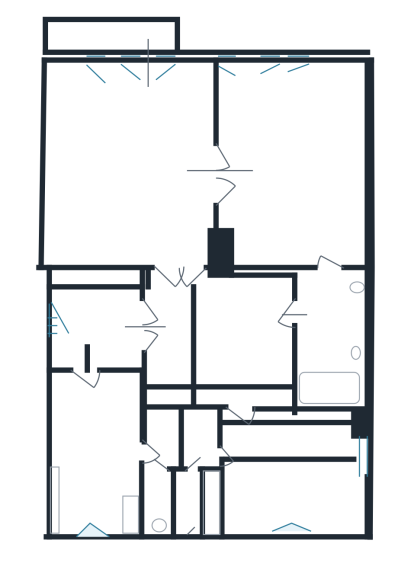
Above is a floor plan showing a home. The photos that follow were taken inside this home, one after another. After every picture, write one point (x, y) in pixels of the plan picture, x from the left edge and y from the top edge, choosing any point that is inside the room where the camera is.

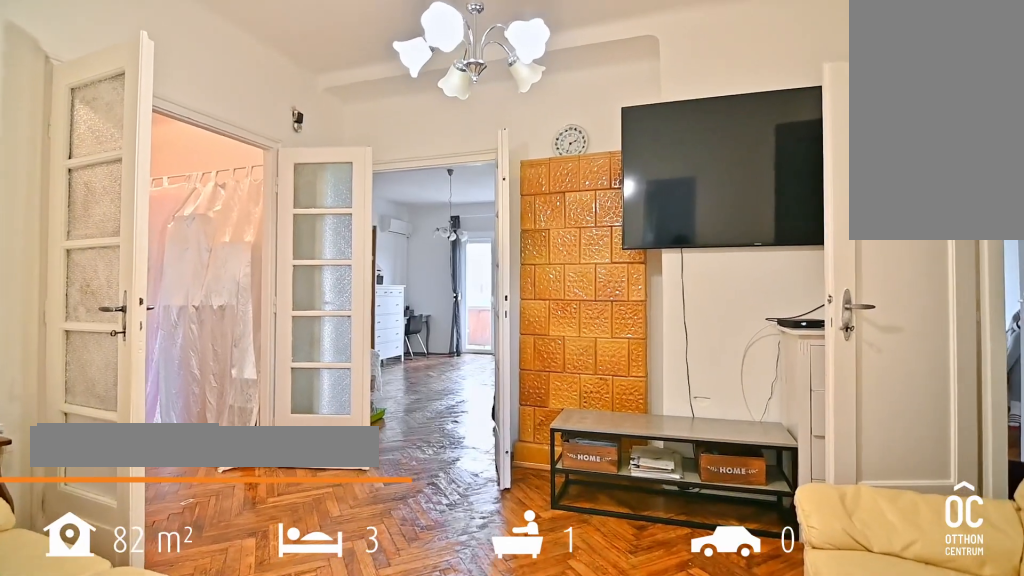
(218, 331)
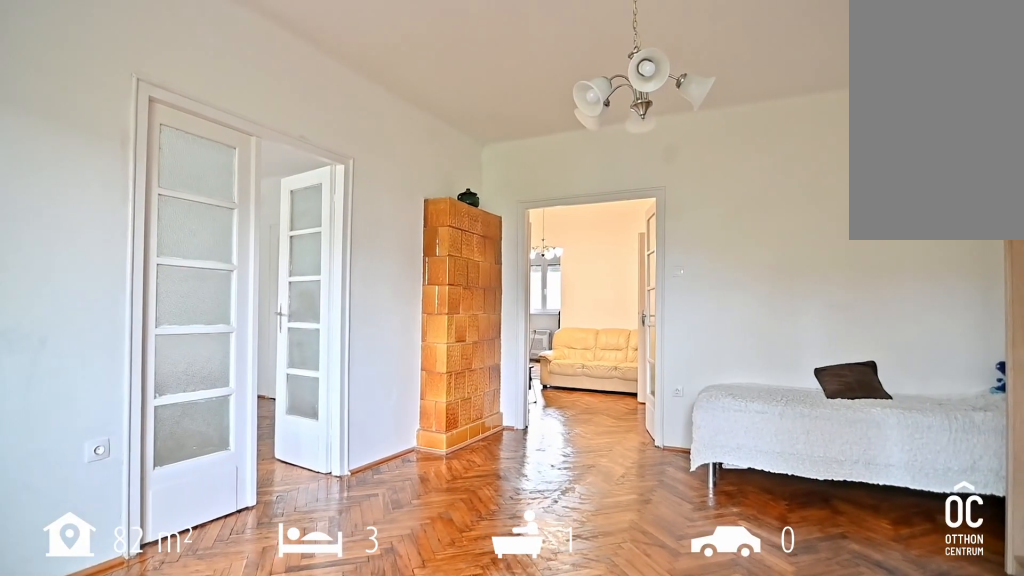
(123, 167)
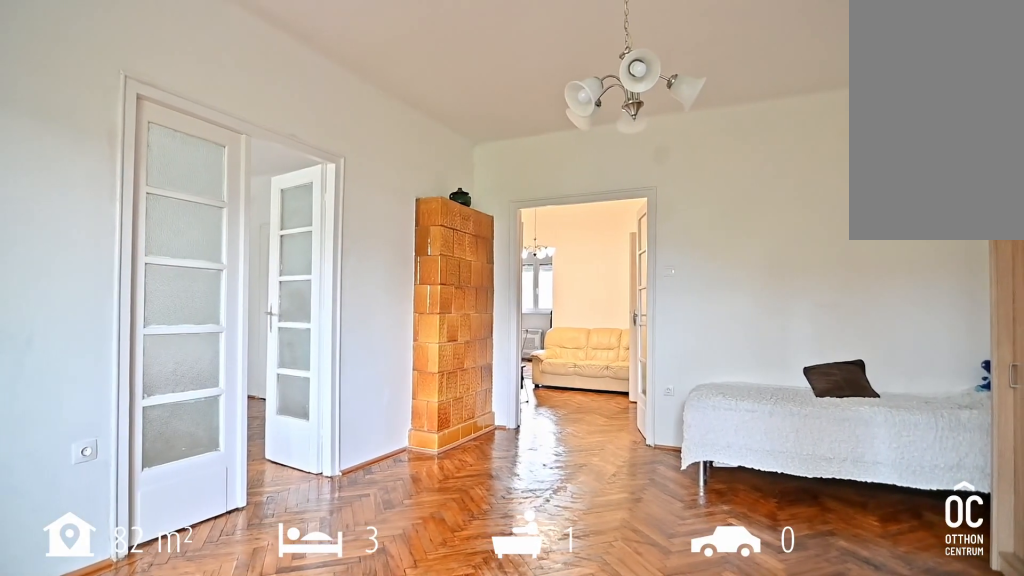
(123, 167)
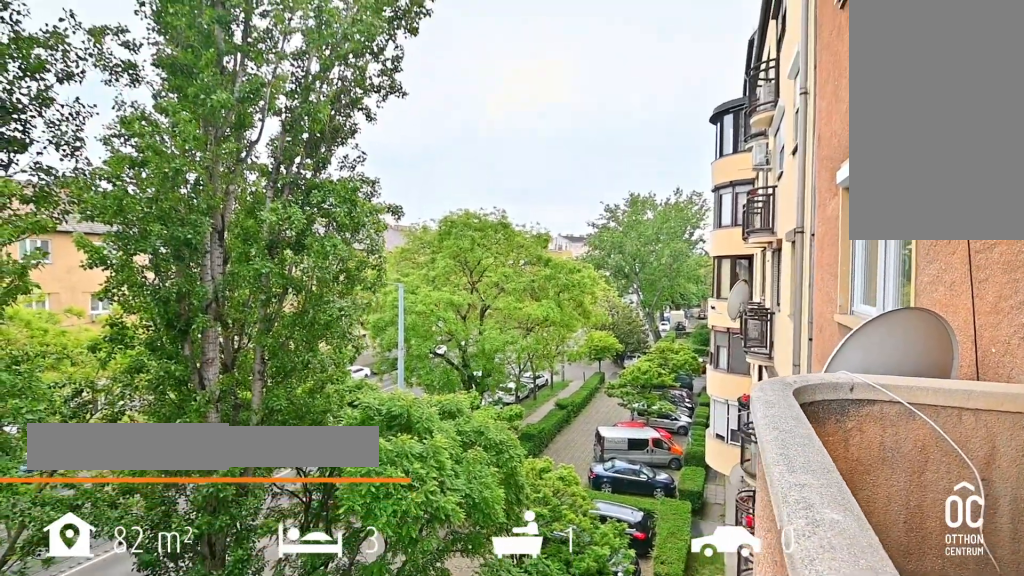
(112, 36)
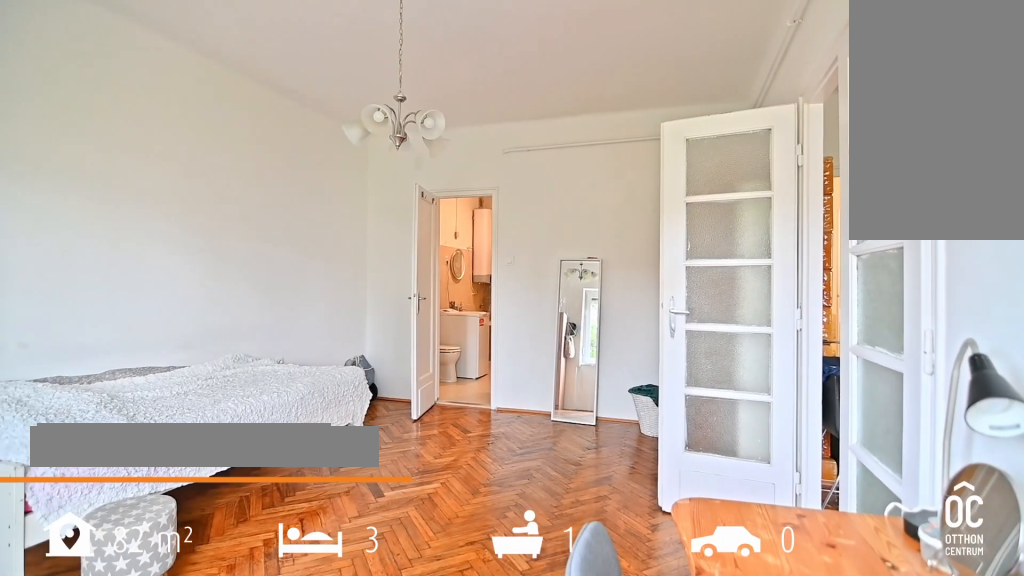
(288, 169)
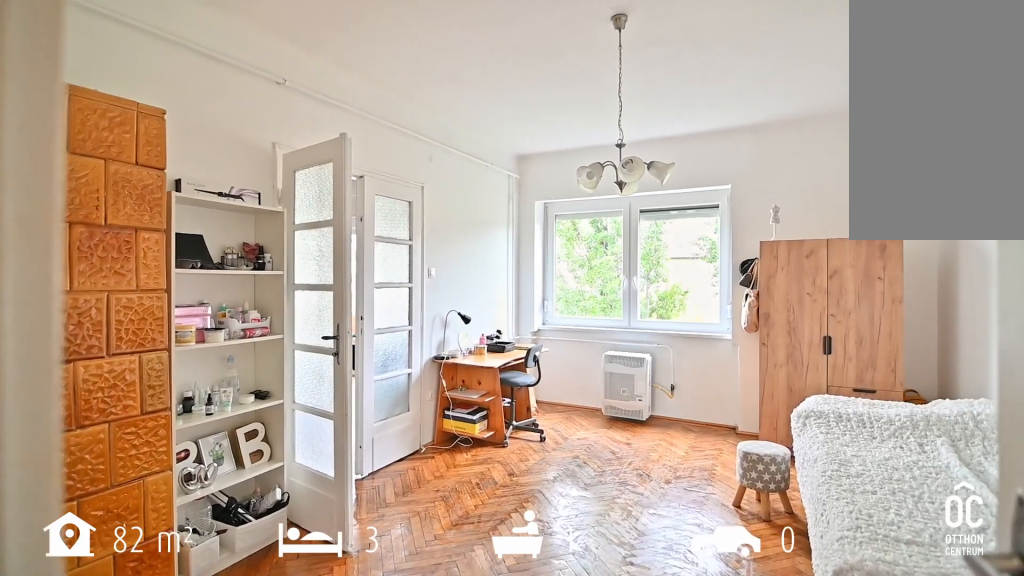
(288, 169)
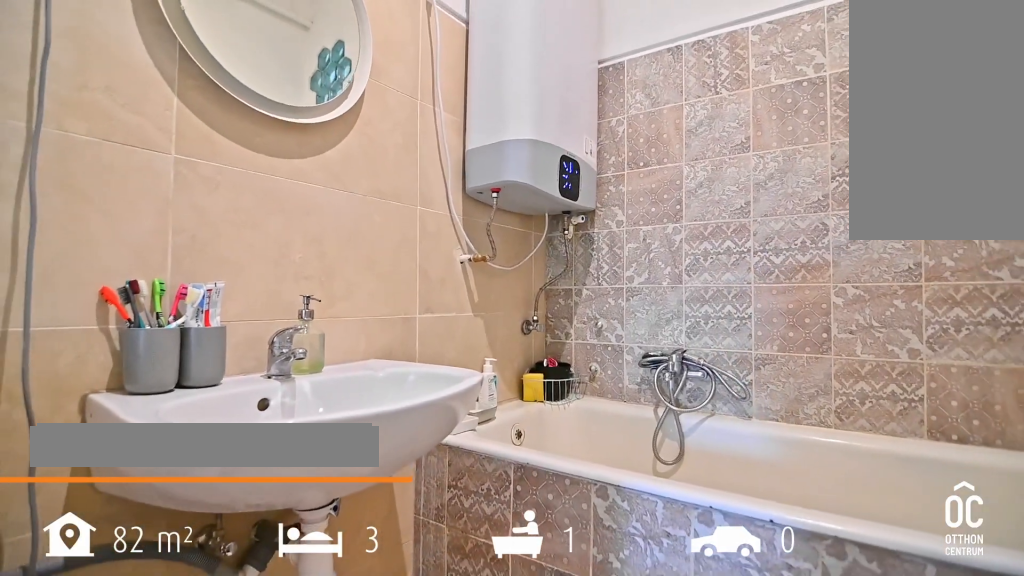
(326, 341)
